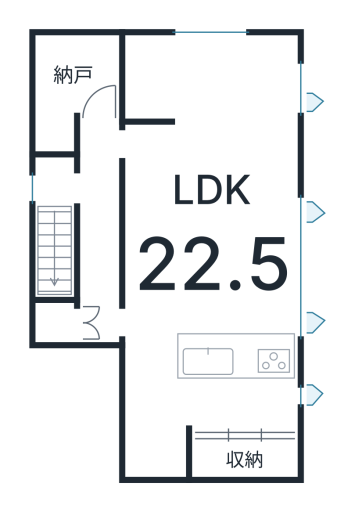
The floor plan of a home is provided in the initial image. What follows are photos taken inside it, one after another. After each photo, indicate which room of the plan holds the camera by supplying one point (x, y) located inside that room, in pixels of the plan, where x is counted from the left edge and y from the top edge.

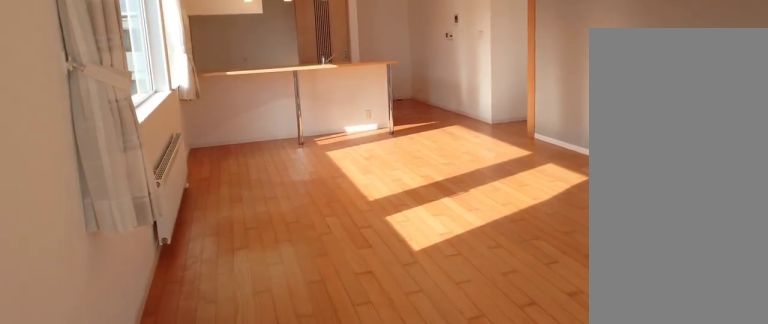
(203, 222)
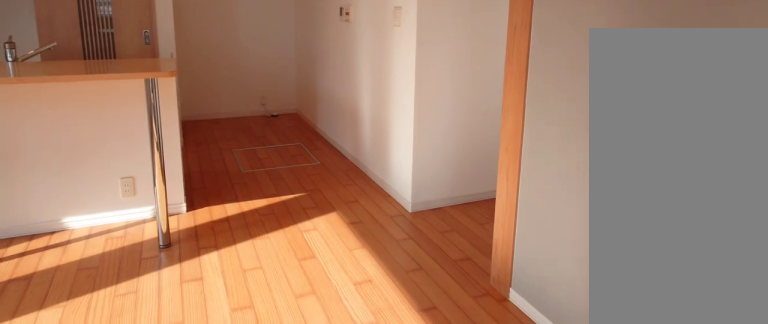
(203, 222)
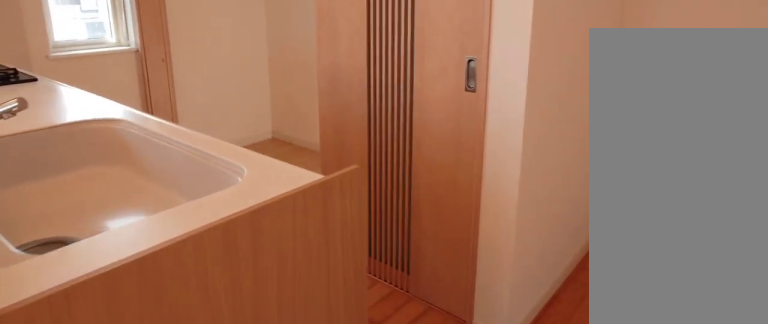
(219, 404)
